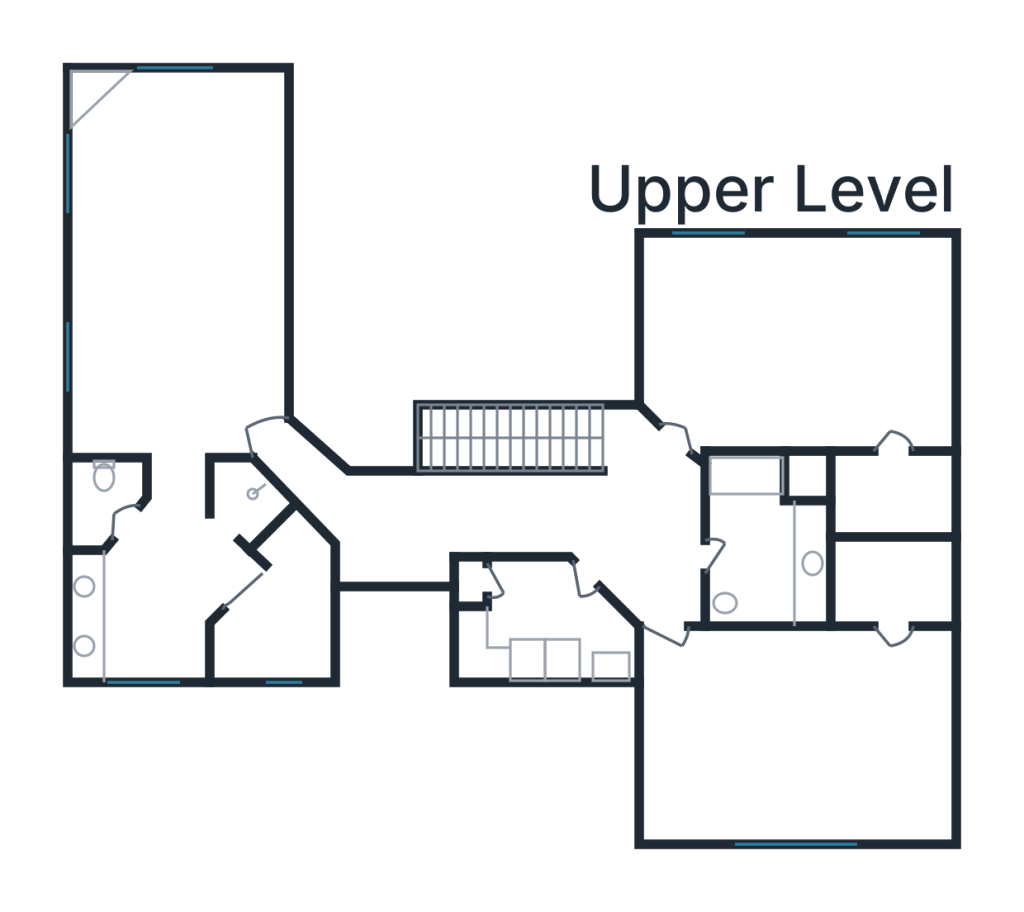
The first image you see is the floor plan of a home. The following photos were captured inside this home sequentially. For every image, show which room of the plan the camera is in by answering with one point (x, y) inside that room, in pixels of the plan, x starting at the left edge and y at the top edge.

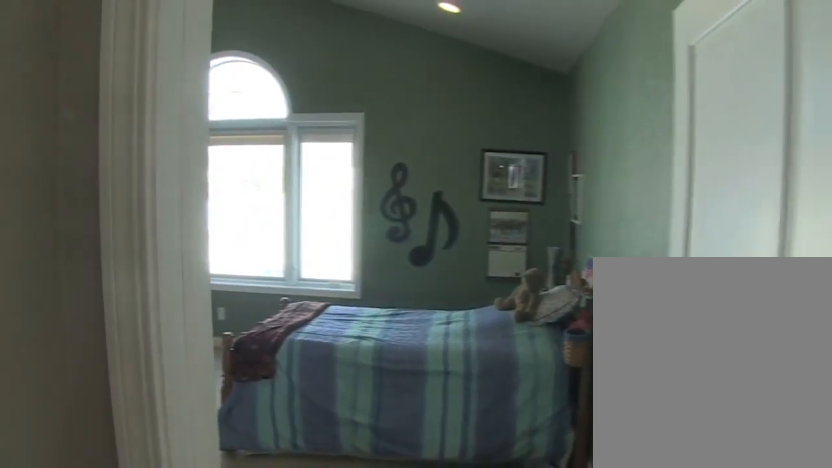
(792, 733)
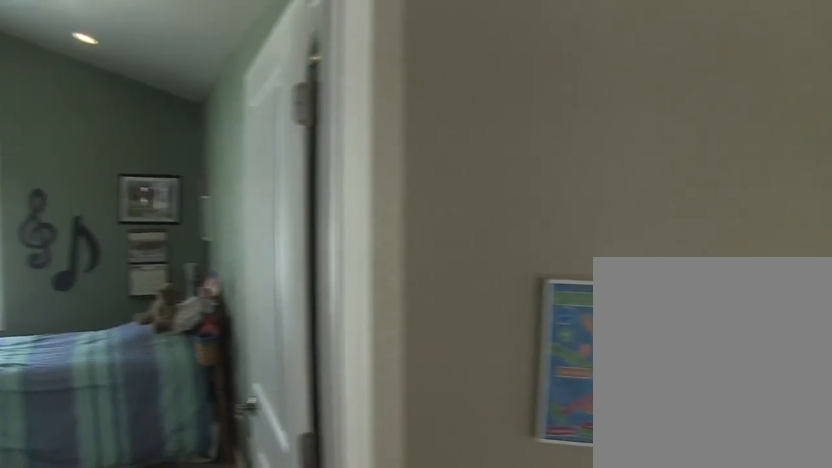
(643, 522)
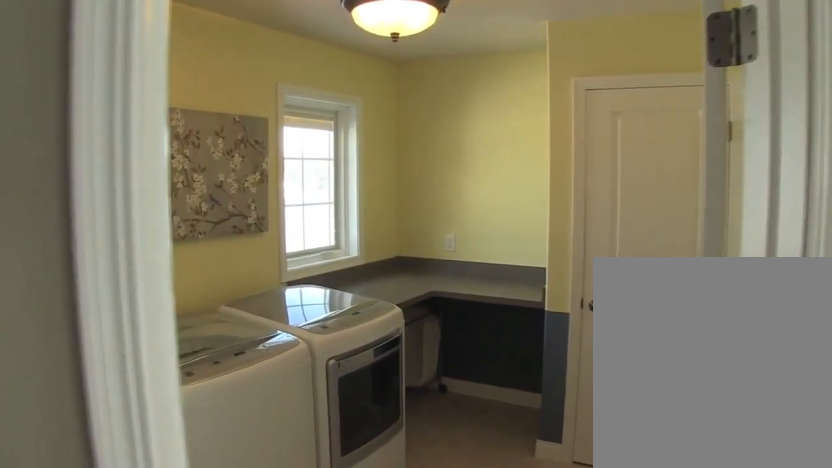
(546, 627)
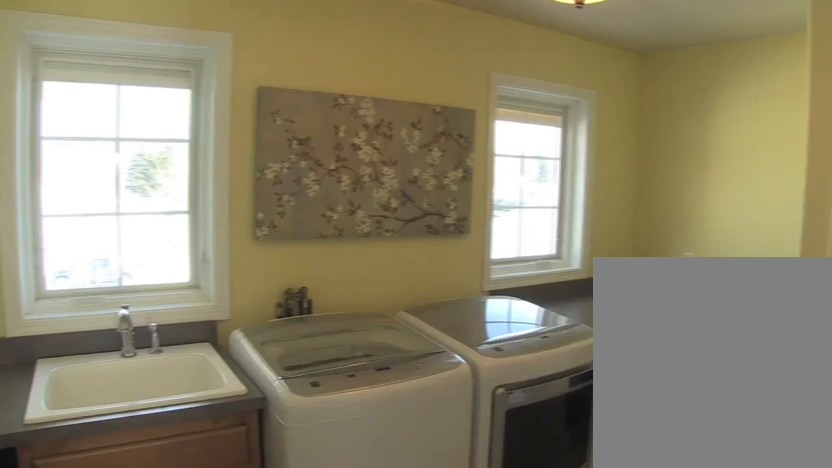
(546, 627)
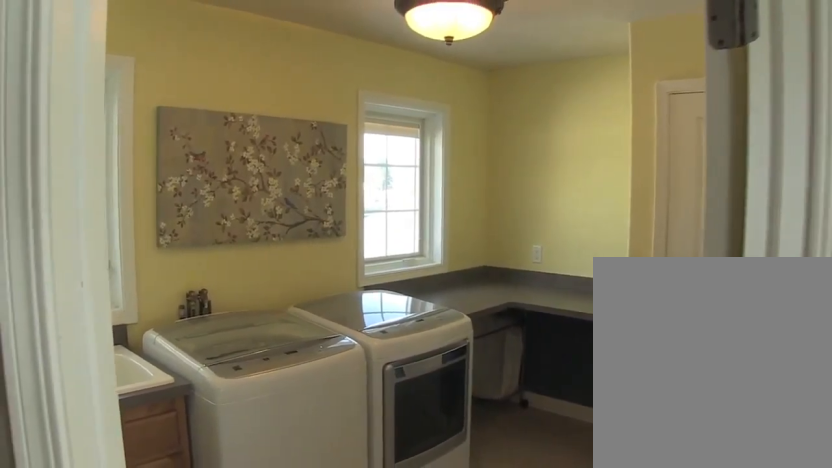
(546, 627)
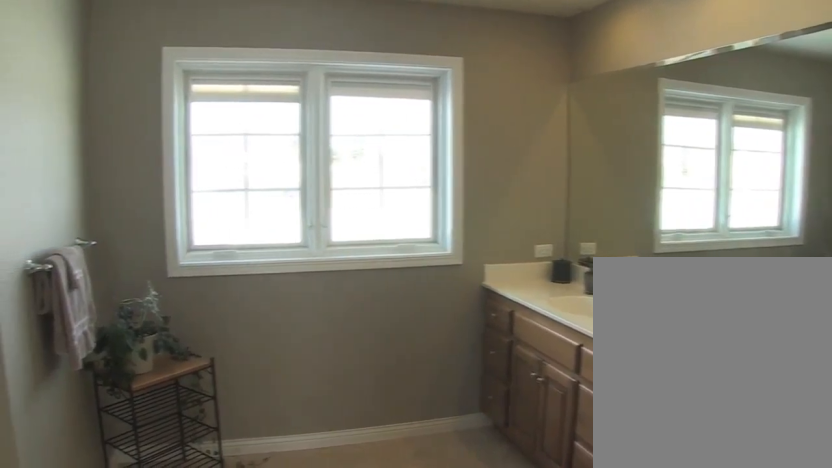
(160, 583)
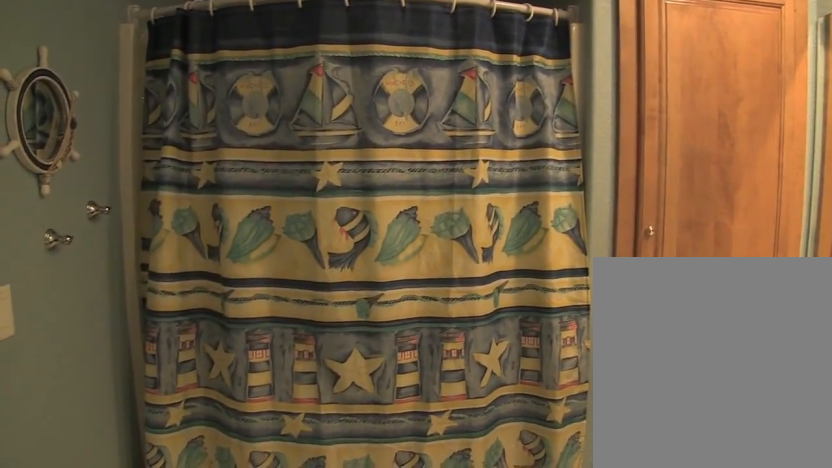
(764, 545)
